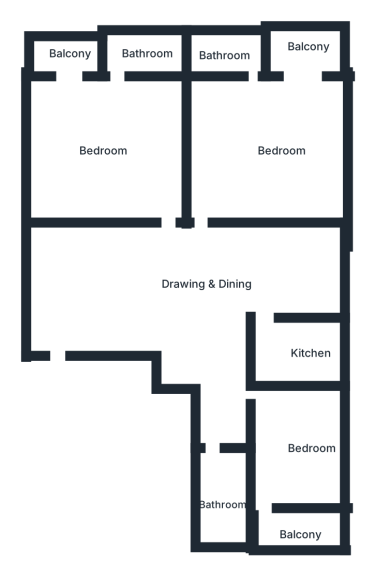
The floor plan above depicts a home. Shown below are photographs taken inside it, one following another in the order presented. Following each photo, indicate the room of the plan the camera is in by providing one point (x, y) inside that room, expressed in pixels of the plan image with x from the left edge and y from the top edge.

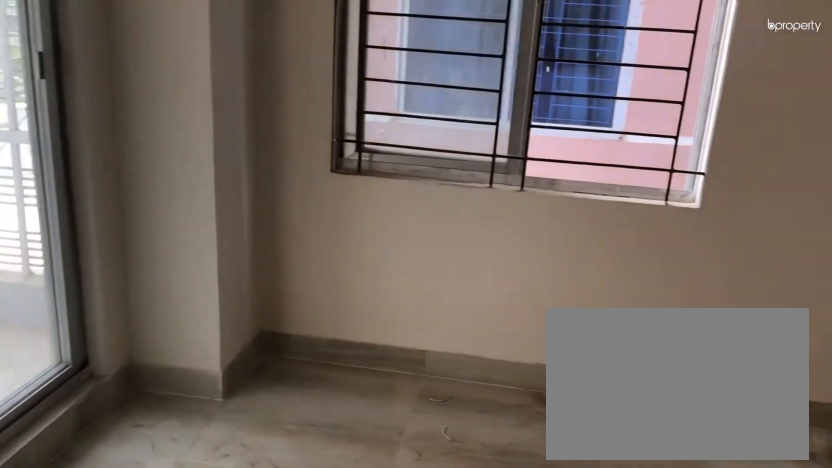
(290, 148)
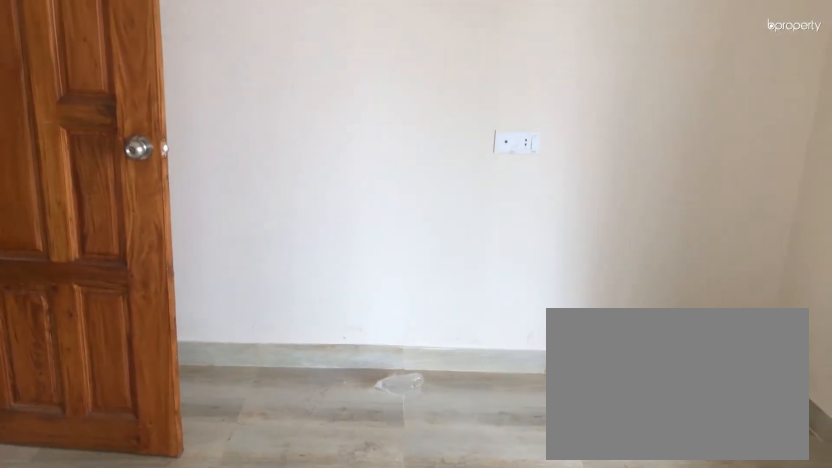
(290, 148)
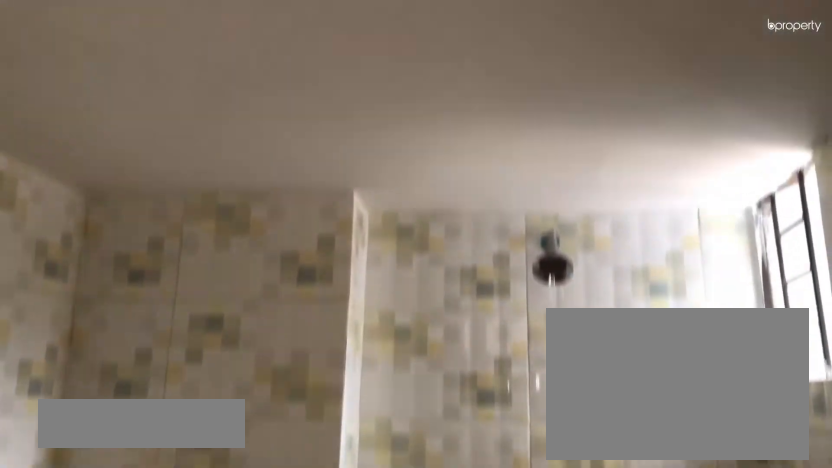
(230, 56)
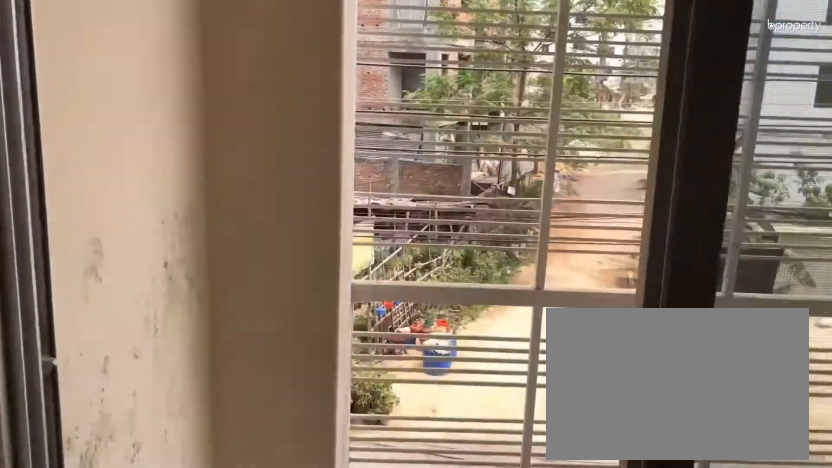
(306, 85)
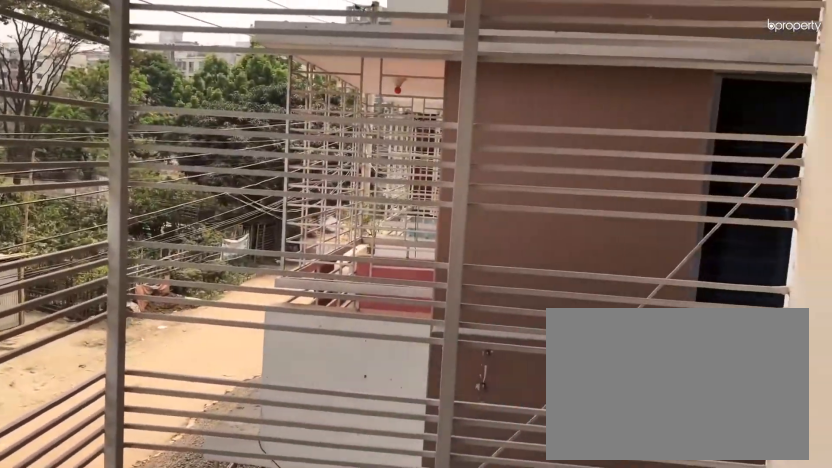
(305, 60)
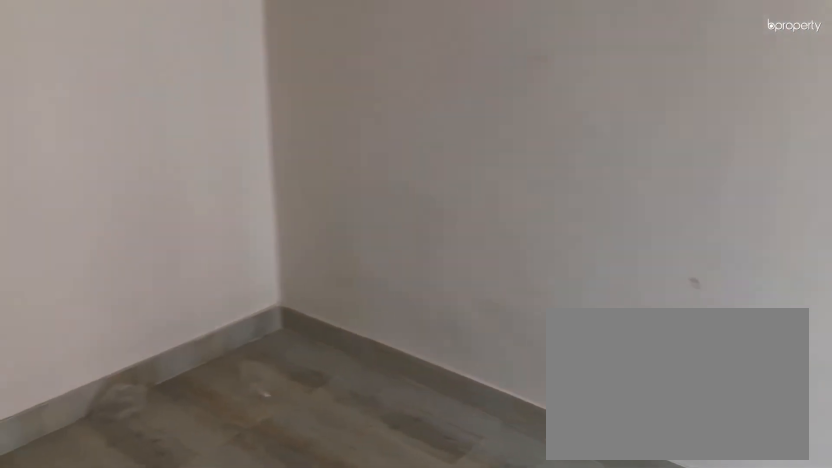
(110, 95)
